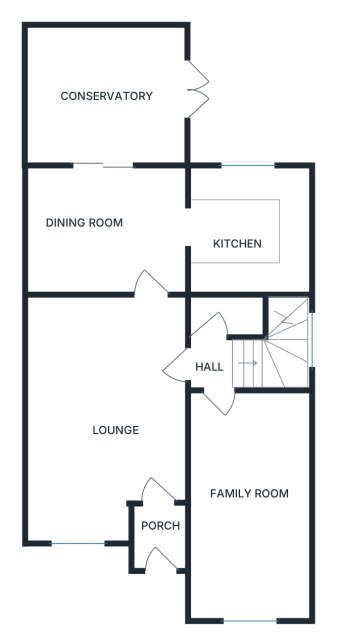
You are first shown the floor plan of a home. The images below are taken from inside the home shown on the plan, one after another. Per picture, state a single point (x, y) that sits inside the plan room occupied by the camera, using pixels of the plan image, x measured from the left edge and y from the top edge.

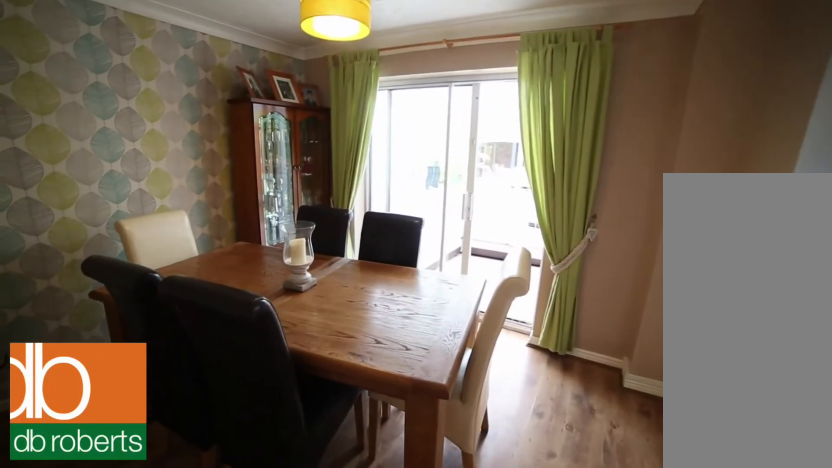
(106, 228)
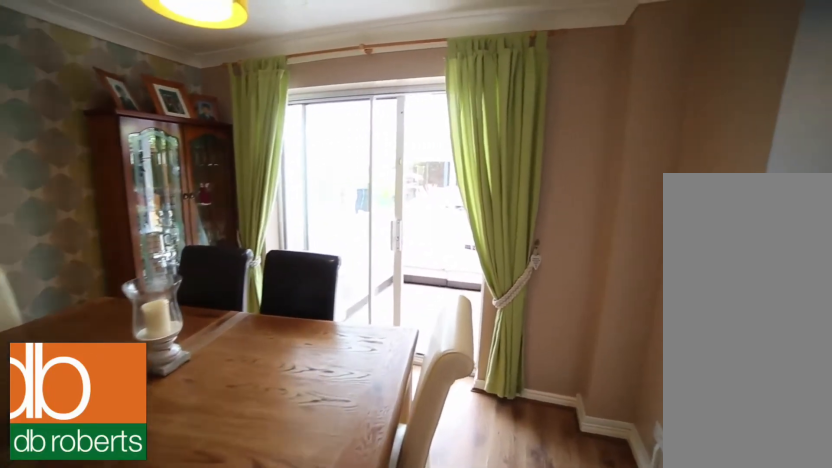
(106, 228)
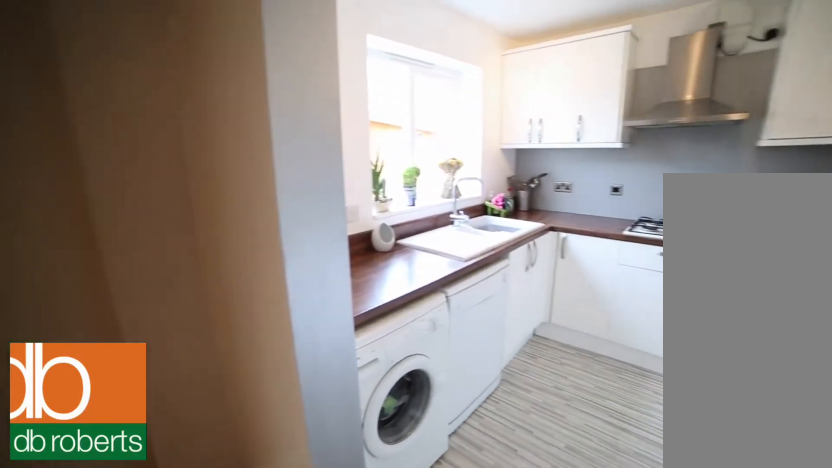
(249, 230)
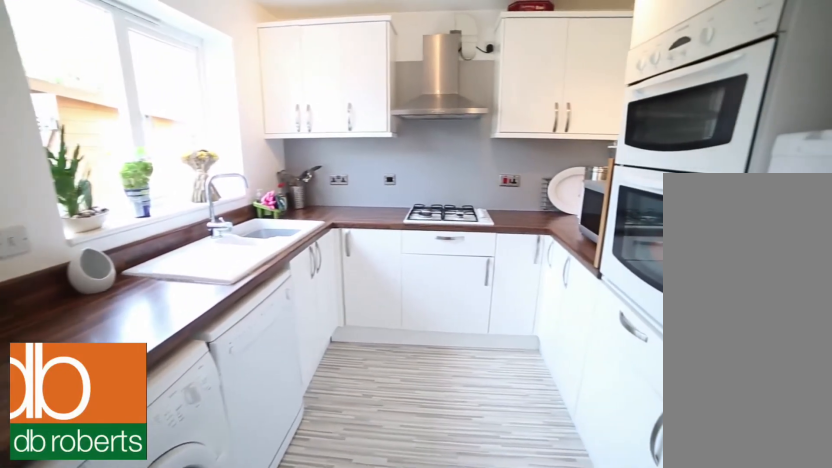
(249, 230)
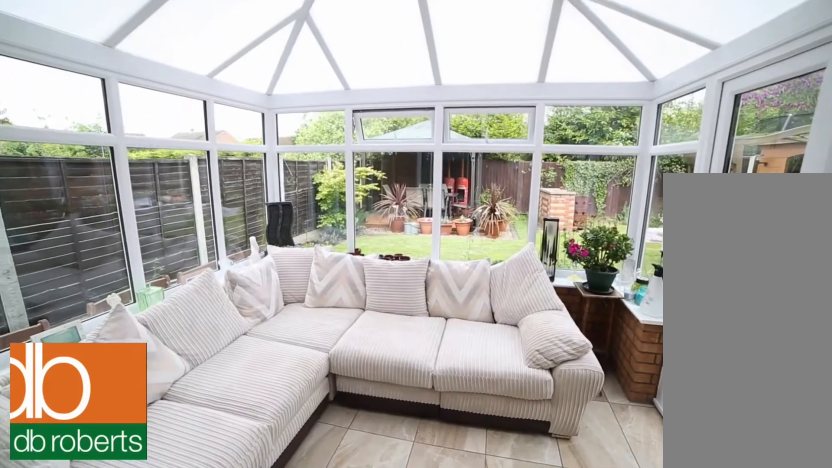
(110, 96)
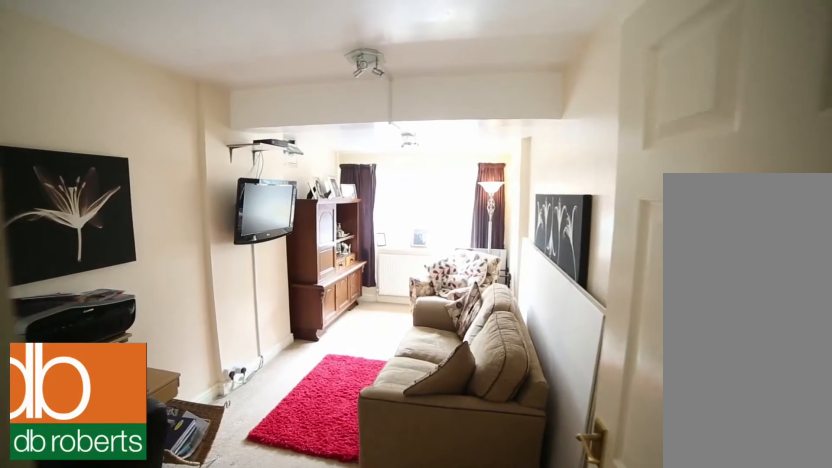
(249, 506)
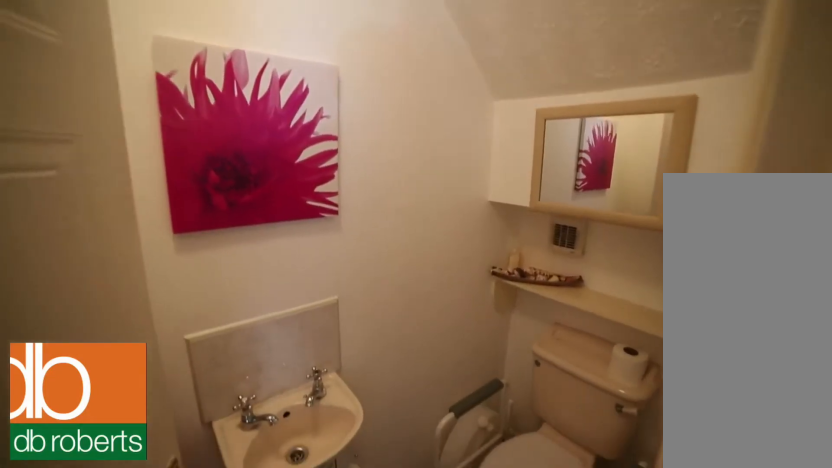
(230, 313)
